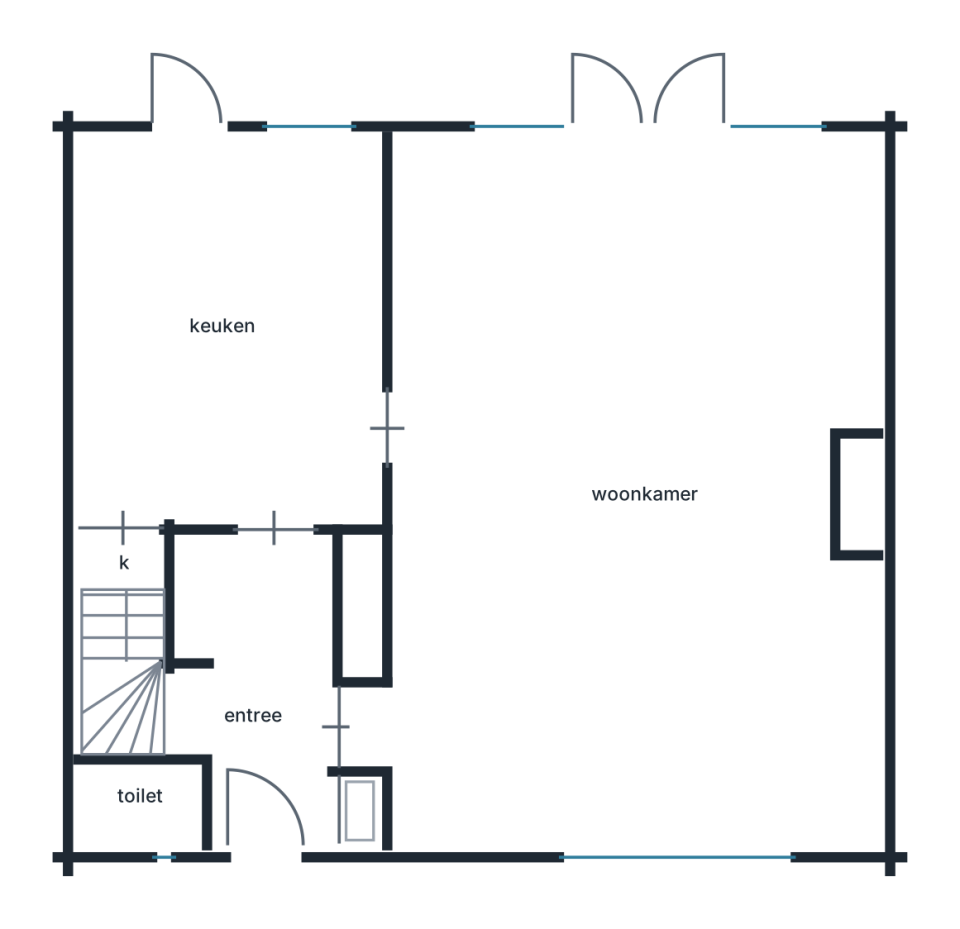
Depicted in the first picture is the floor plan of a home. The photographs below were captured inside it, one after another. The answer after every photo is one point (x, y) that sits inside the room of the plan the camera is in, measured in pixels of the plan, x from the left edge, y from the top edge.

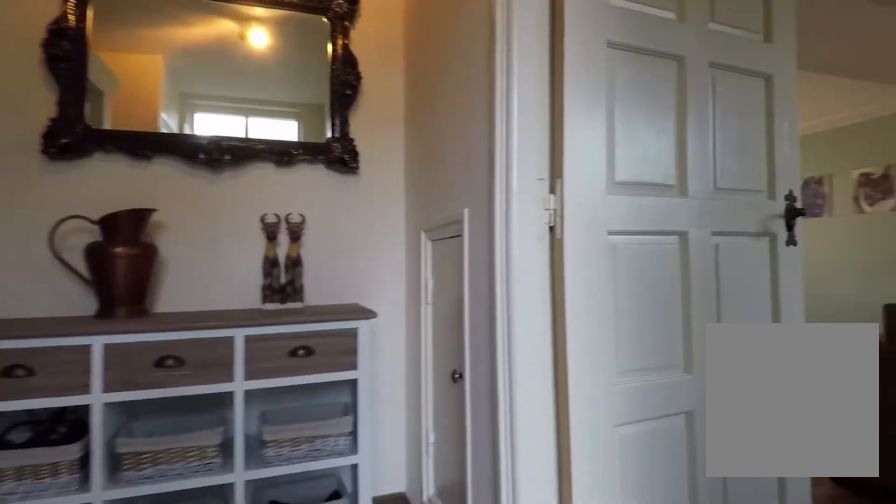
(258, 688)
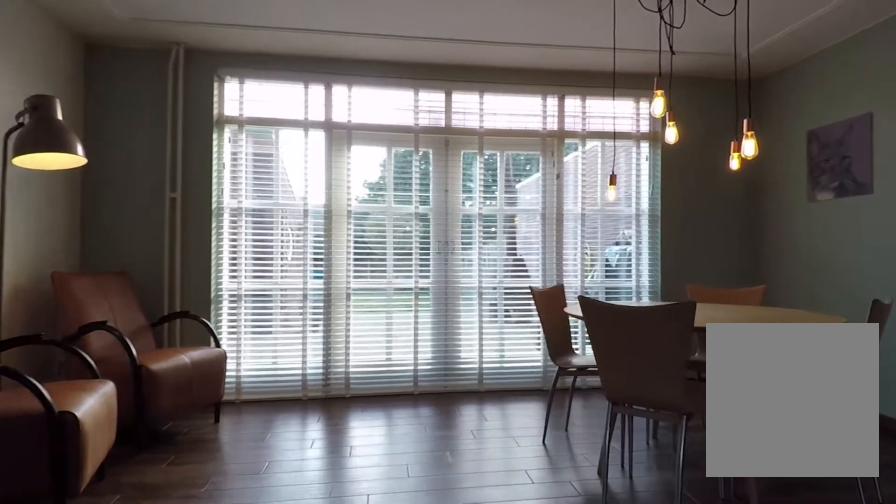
(638, 226)
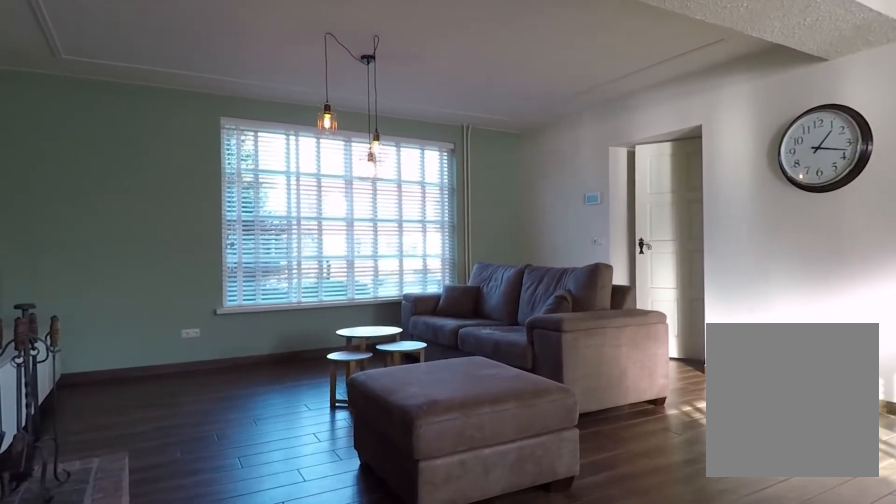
(638, 226)
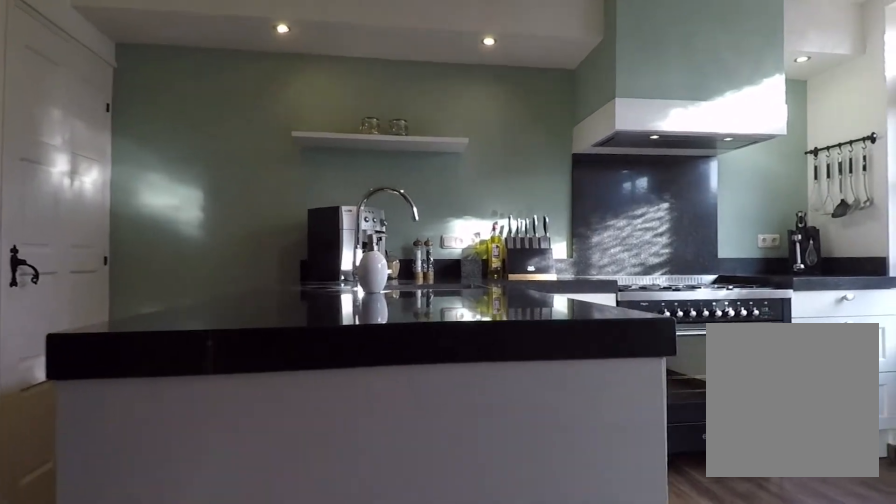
(232, 284)
